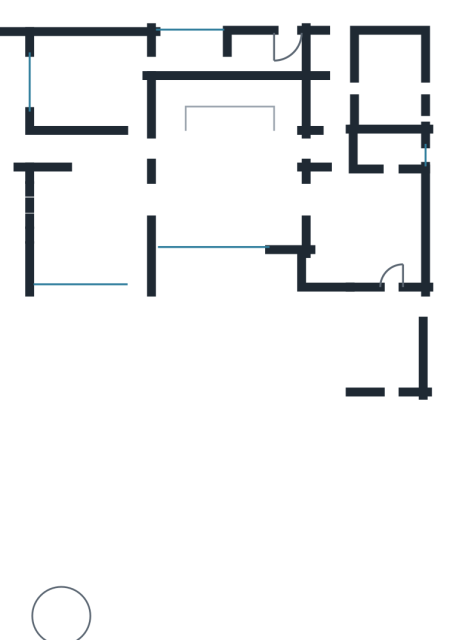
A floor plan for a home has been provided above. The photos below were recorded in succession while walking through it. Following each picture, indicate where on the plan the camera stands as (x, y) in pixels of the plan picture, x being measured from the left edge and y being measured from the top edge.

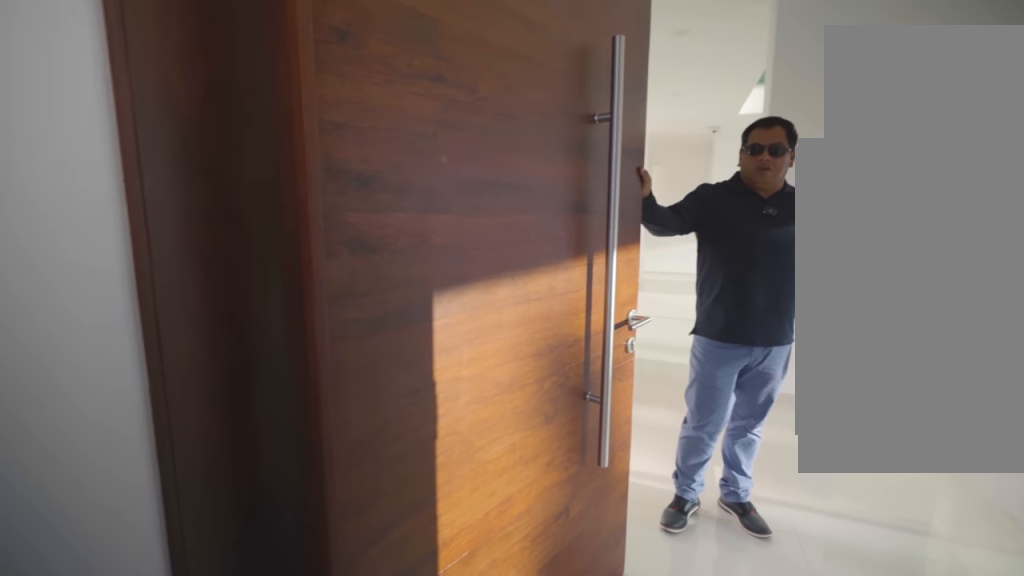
(48, 149)
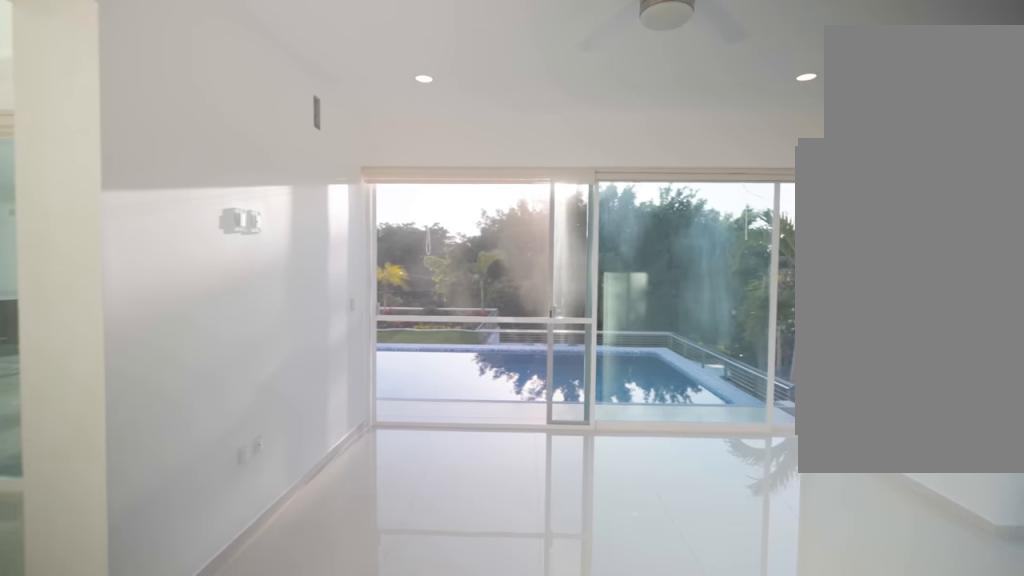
(126, 153)
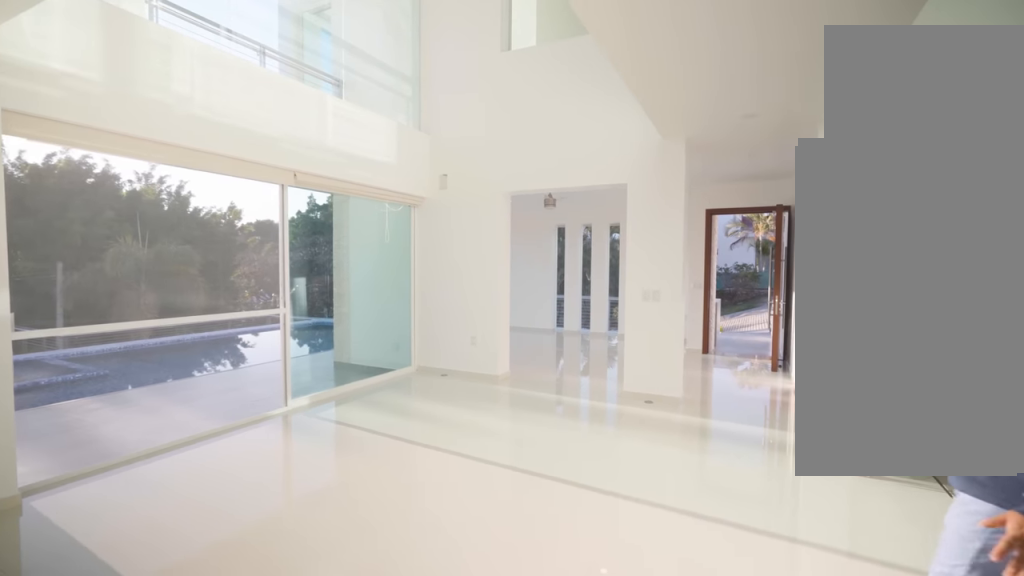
(283, 157)
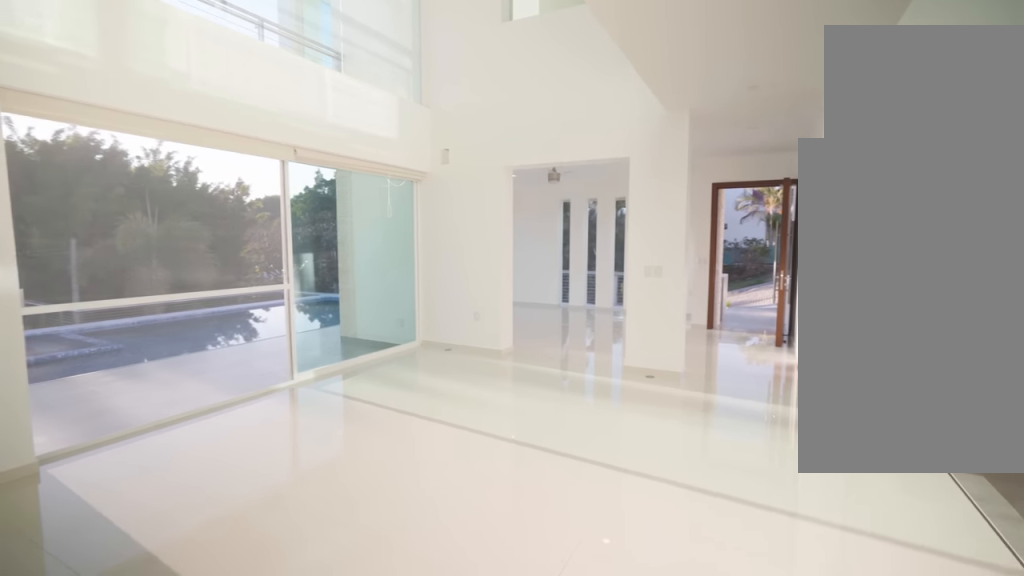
(282, 157)
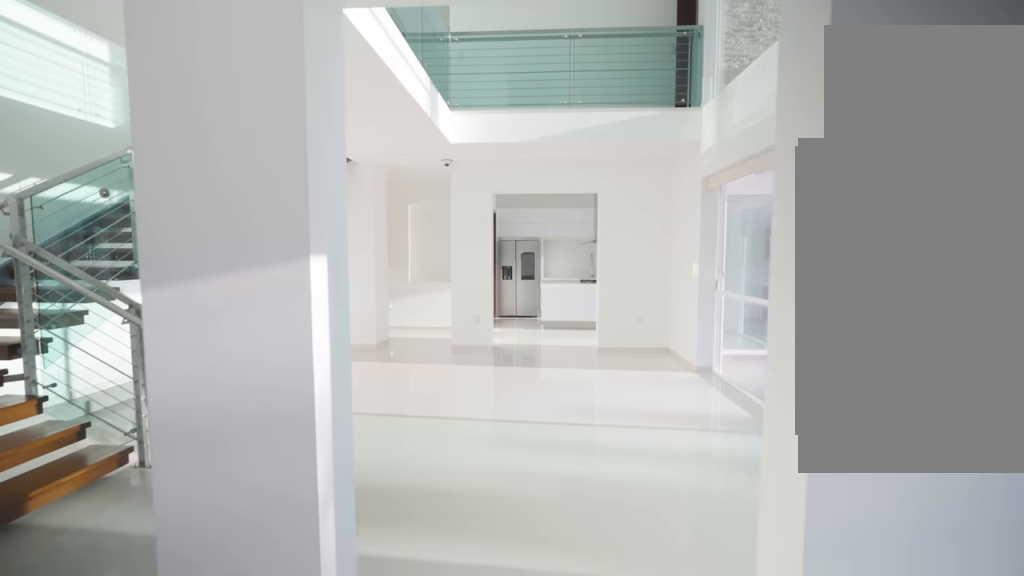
(121, 198)
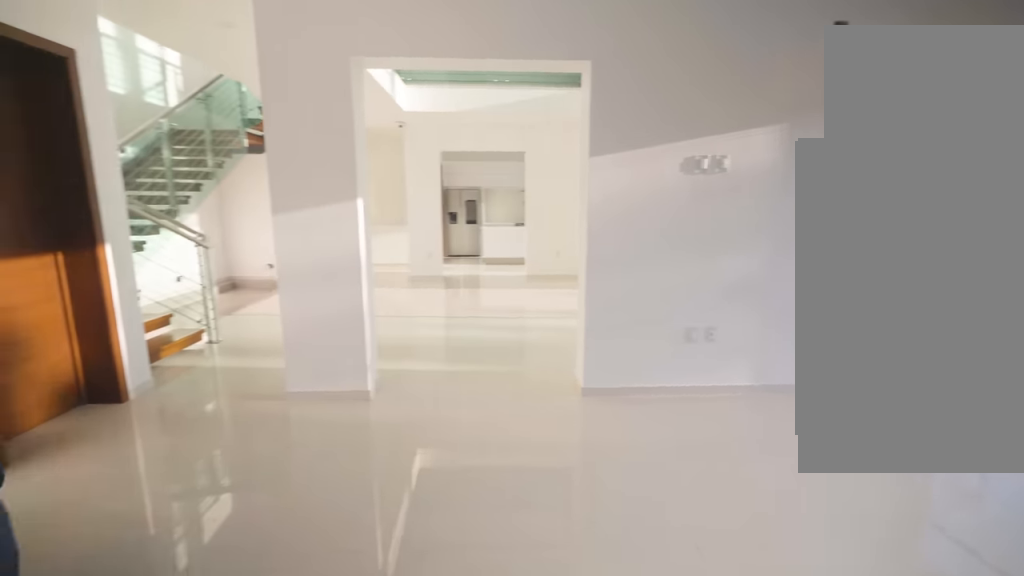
(73, 198)
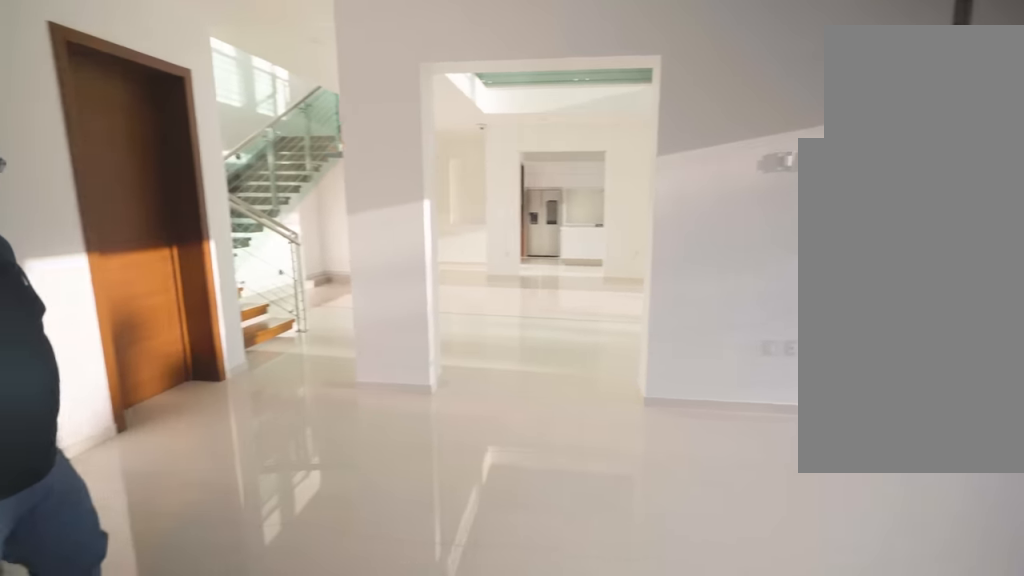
(73, 198)
